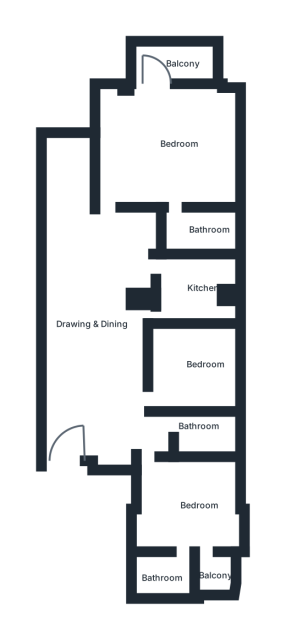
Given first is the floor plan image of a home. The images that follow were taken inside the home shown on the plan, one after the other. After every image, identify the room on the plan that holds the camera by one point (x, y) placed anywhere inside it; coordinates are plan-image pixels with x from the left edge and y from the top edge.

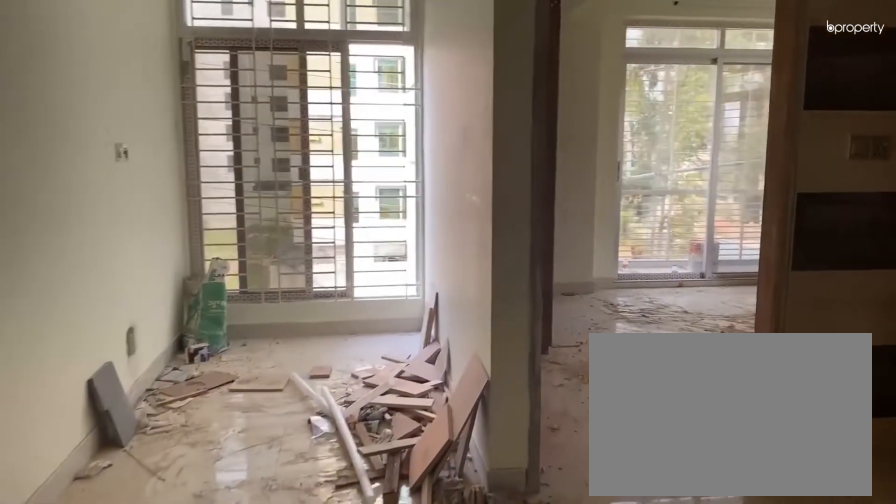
(96, 353)
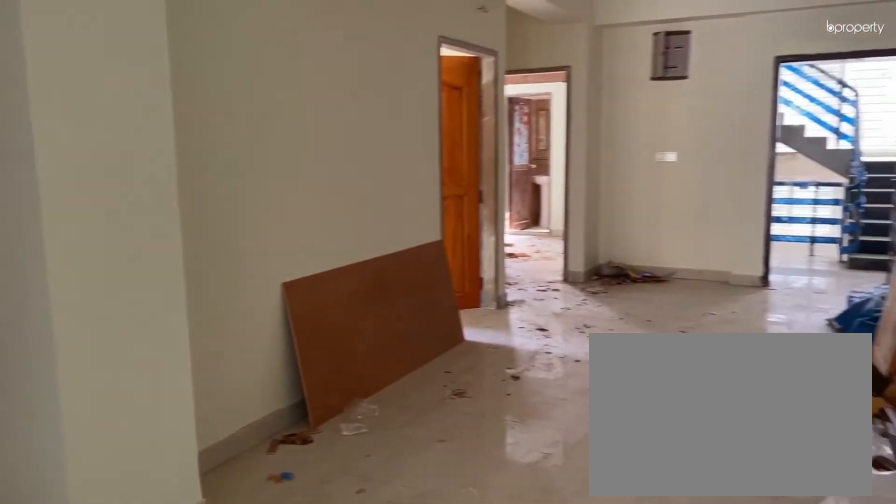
(96, 353)
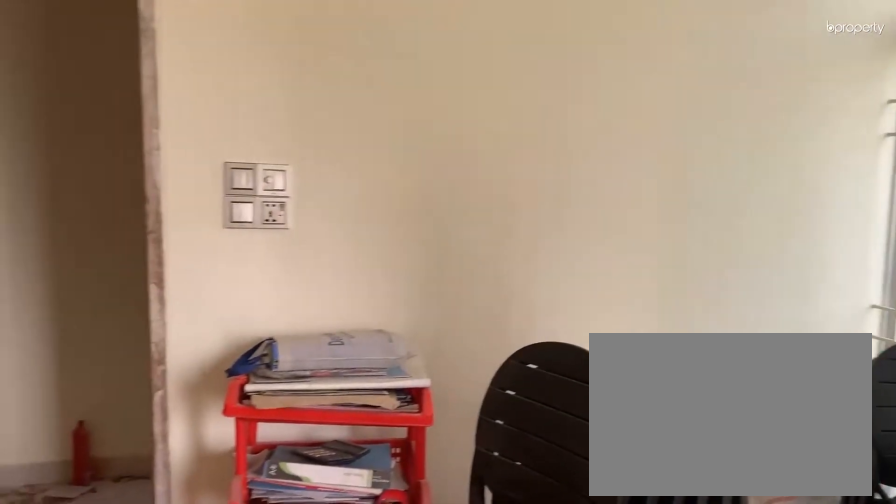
(194, 525)
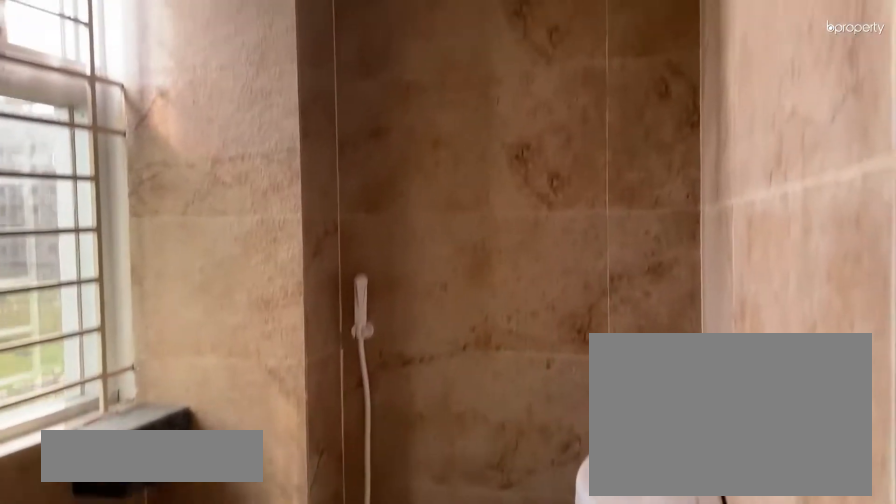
(170, 581)
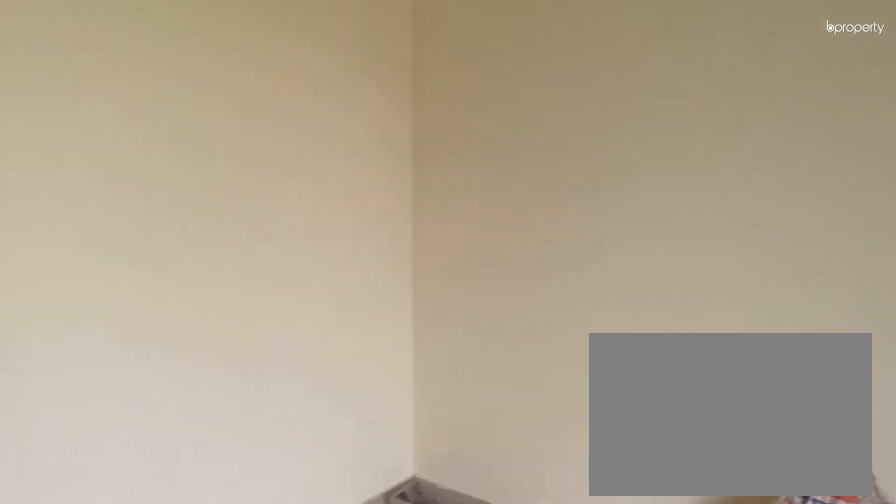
(186, 362)
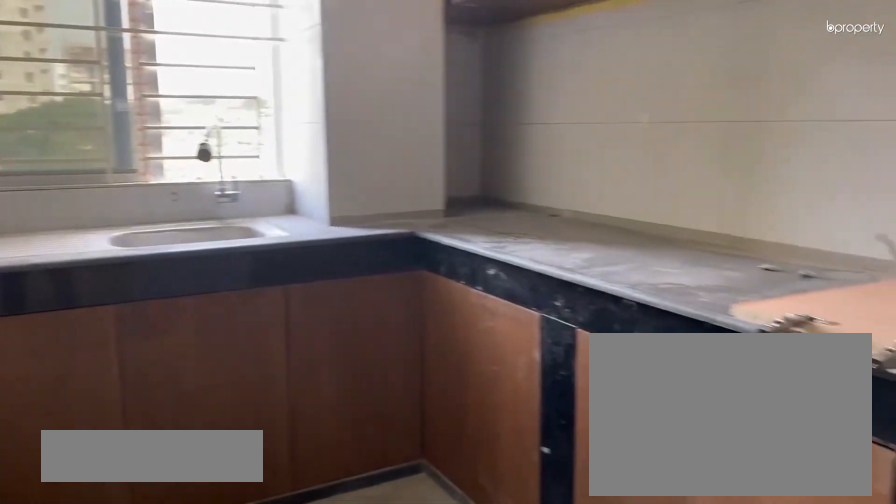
(195, 286)
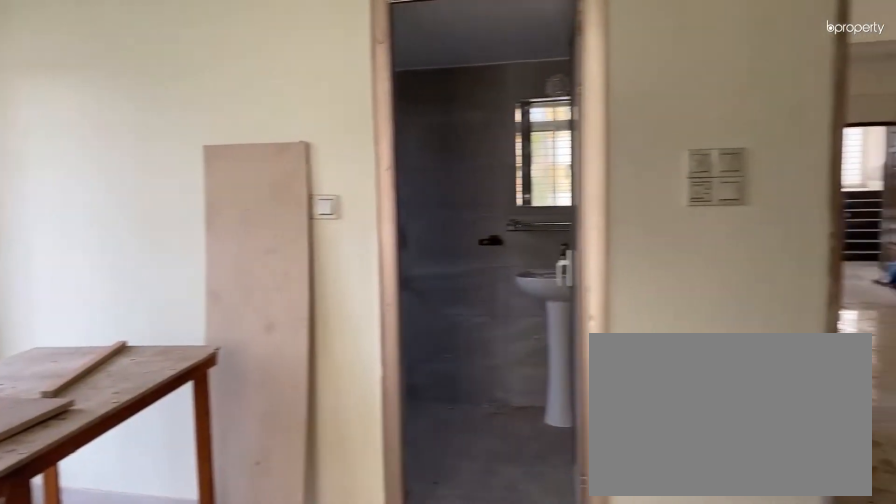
(176, 139)
